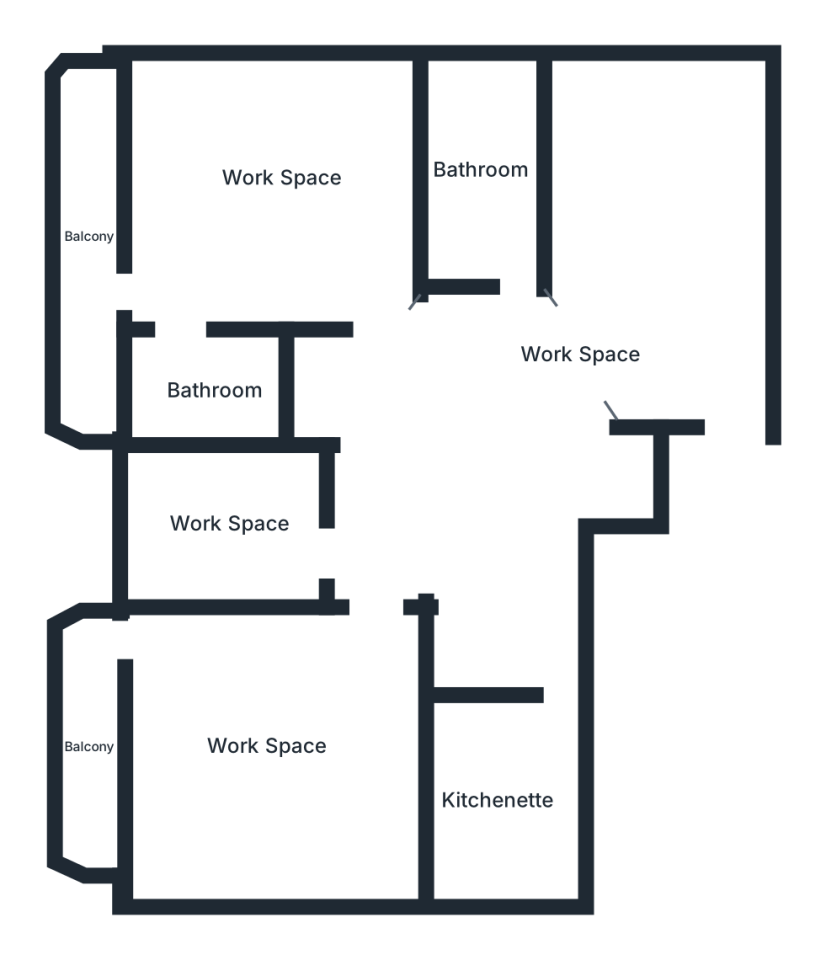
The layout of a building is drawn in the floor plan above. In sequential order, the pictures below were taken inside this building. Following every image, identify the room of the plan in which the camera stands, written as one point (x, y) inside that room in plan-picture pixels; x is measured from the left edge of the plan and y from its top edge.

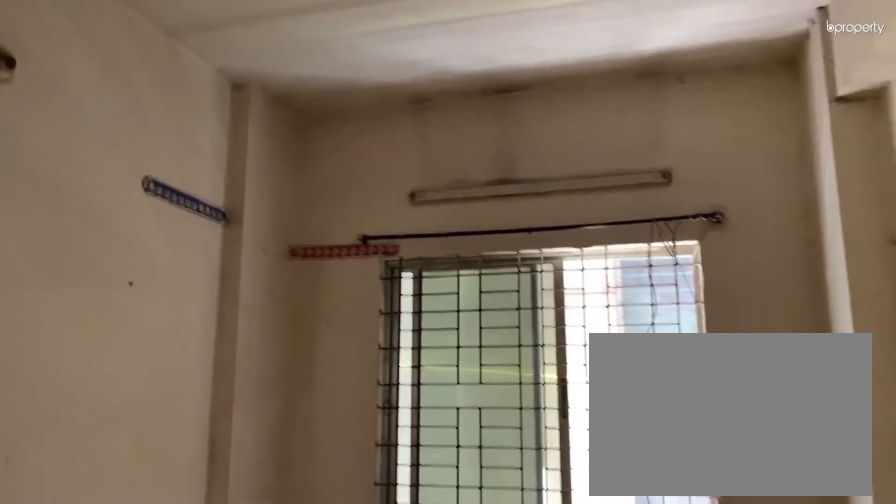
(588, 353)
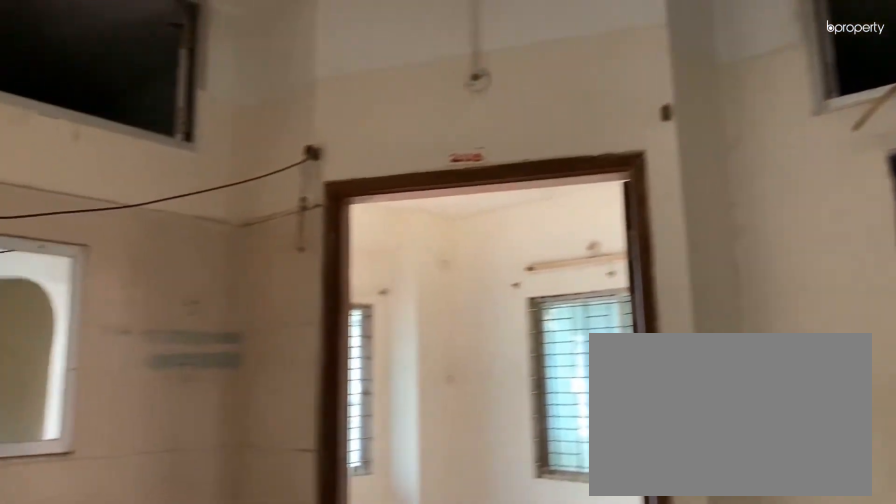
(588, 352)
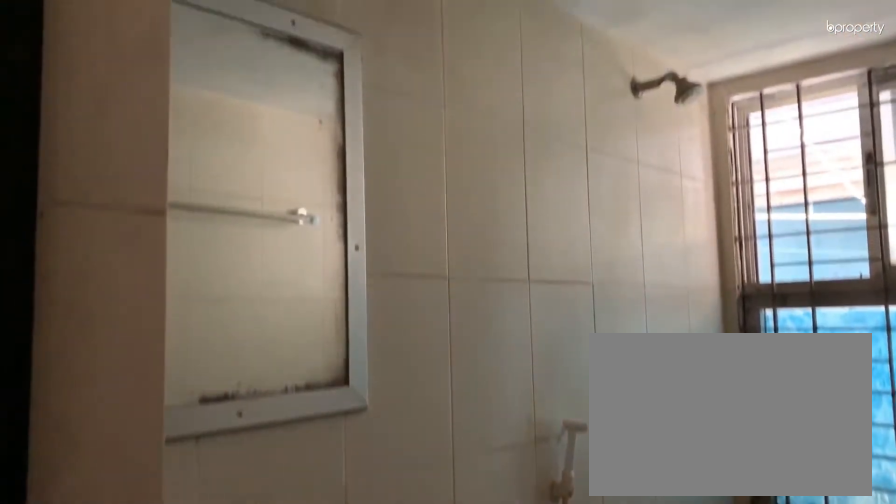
(480, 170)
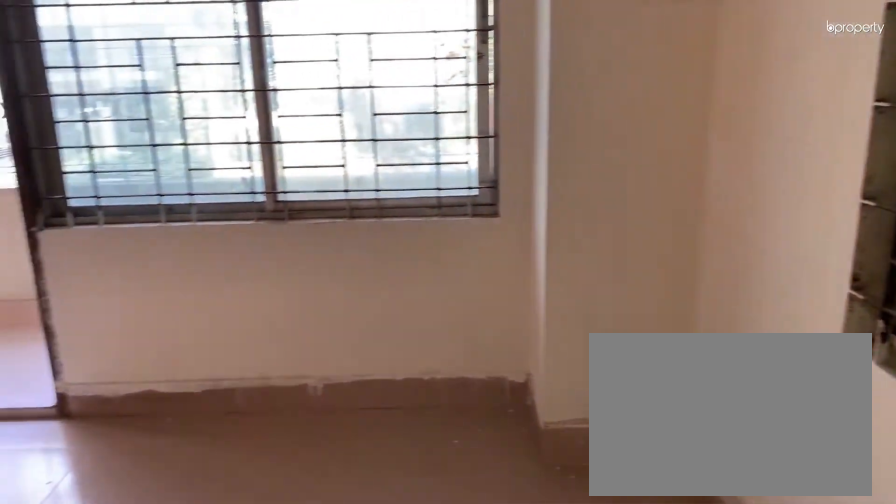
(278, 177)
